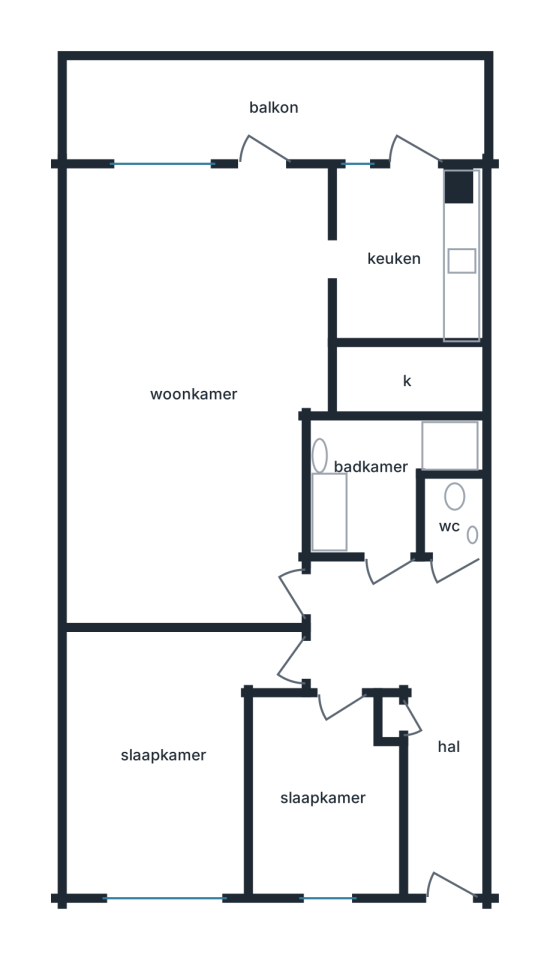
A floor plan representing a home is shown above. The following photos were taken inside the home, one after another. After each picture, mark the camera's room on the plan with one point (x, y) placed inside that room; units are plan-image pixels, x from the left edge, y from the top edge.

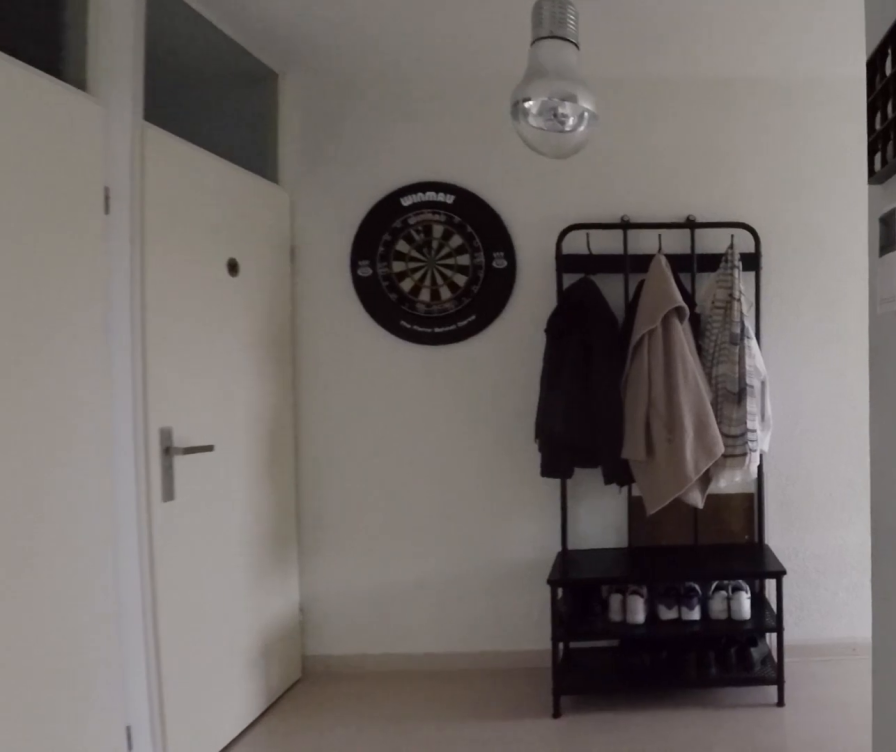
(412, 689)
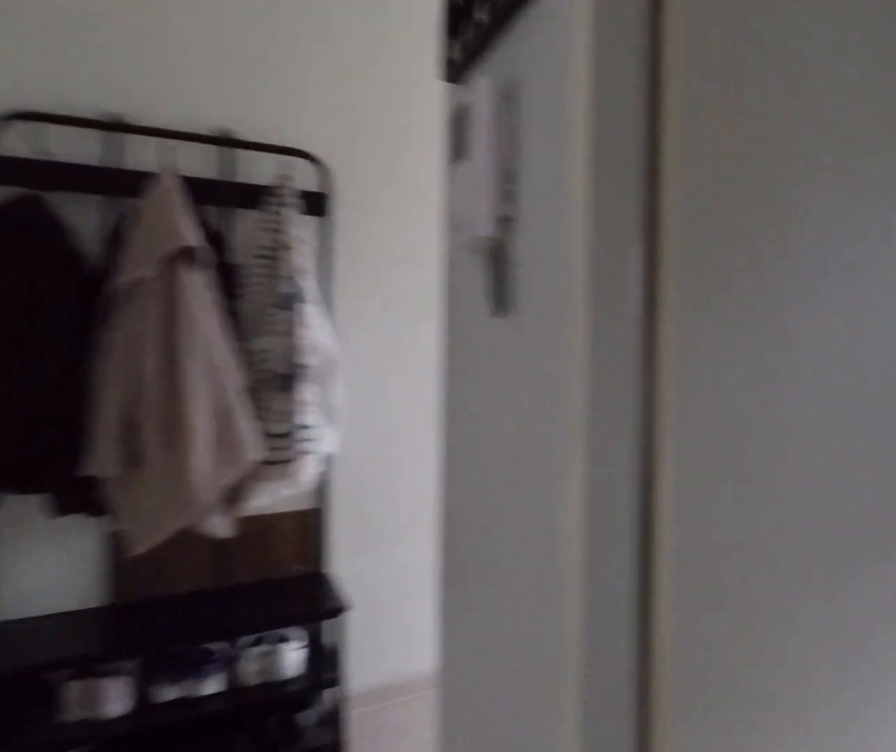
(412, 689)
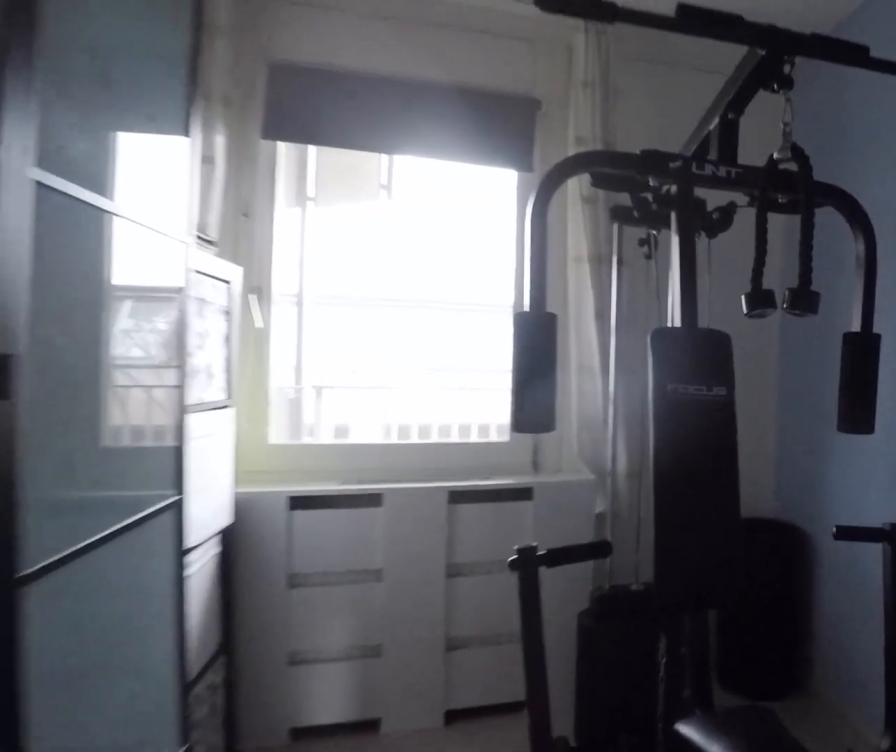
(323, 796)
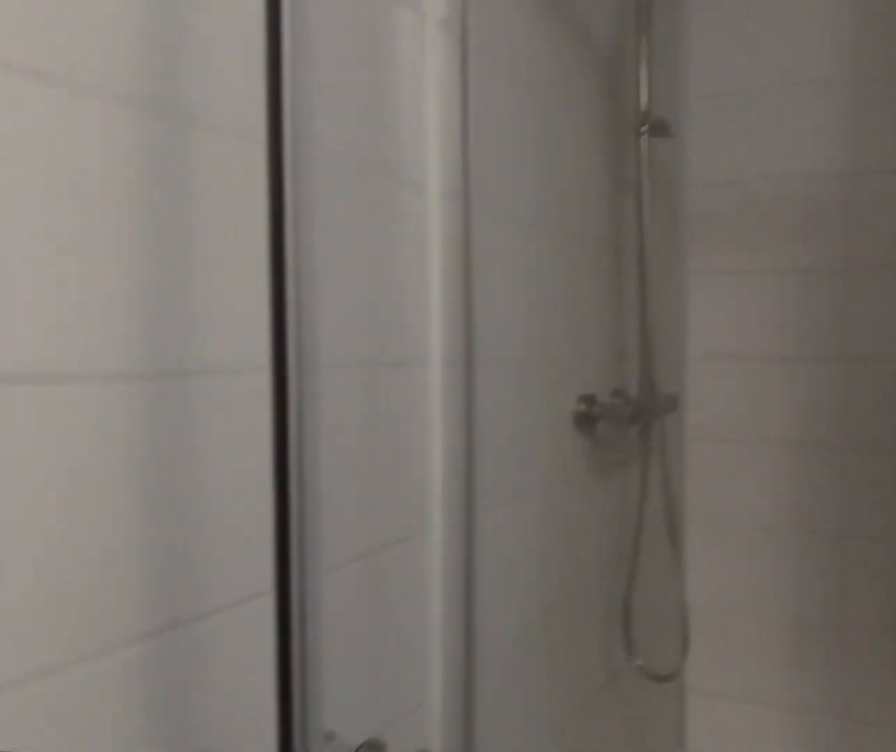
(376, 478)
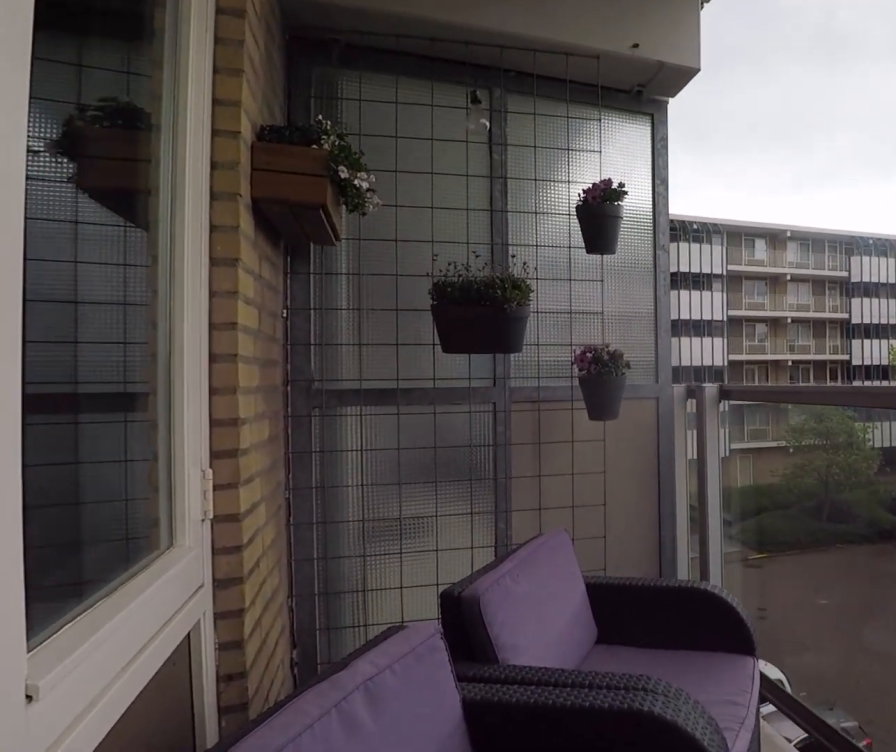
(275, 107)
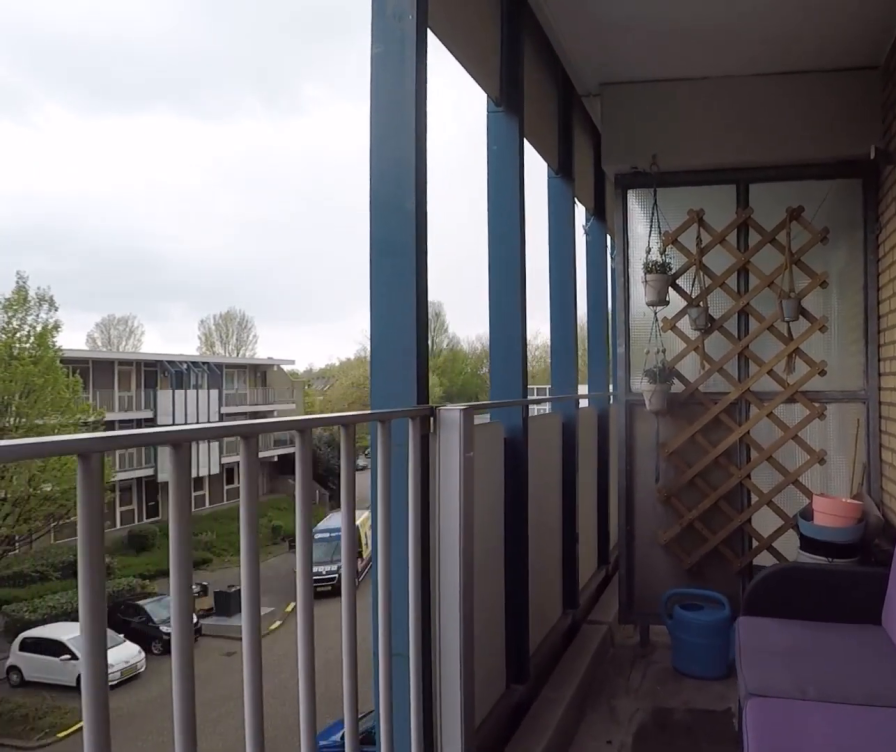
(275, 107)
